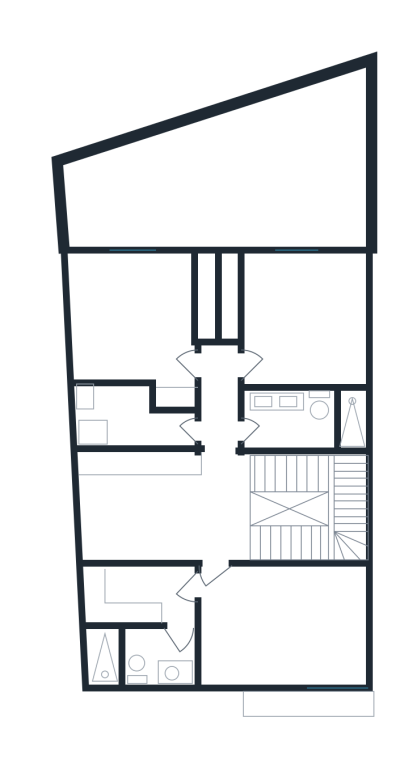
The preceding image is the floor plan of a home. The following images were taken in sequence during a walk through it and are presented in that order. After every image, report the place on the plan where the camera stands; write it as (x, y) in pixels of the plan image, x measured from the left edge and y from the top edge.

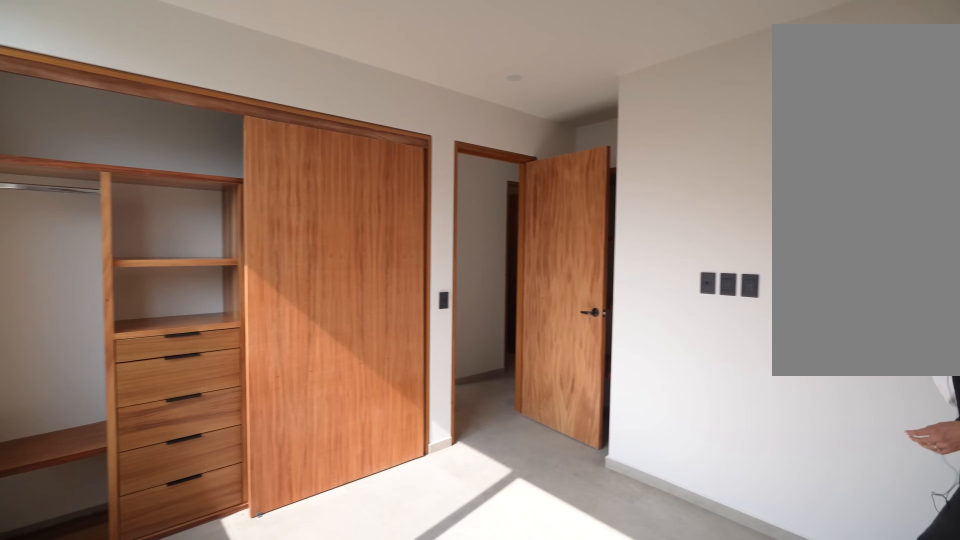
(102, 314)
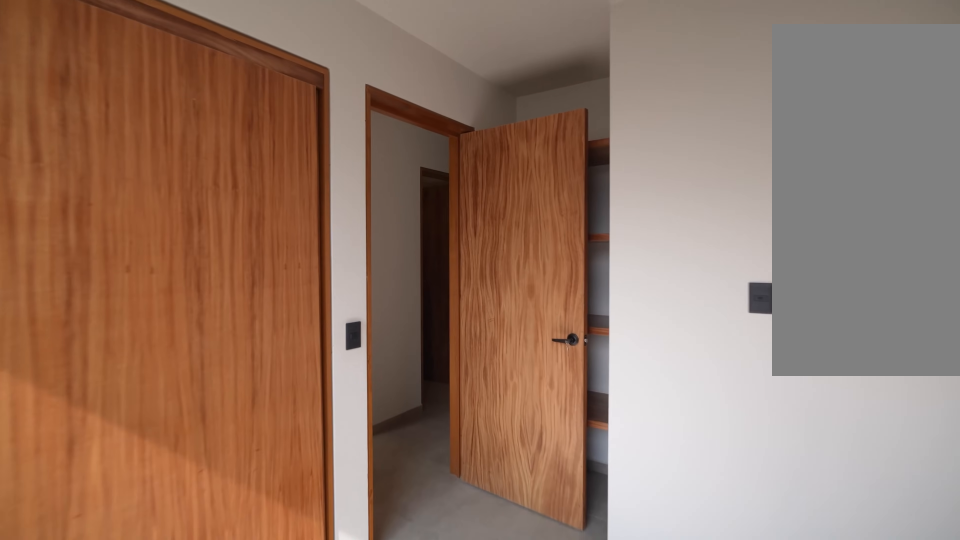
(102, 314)
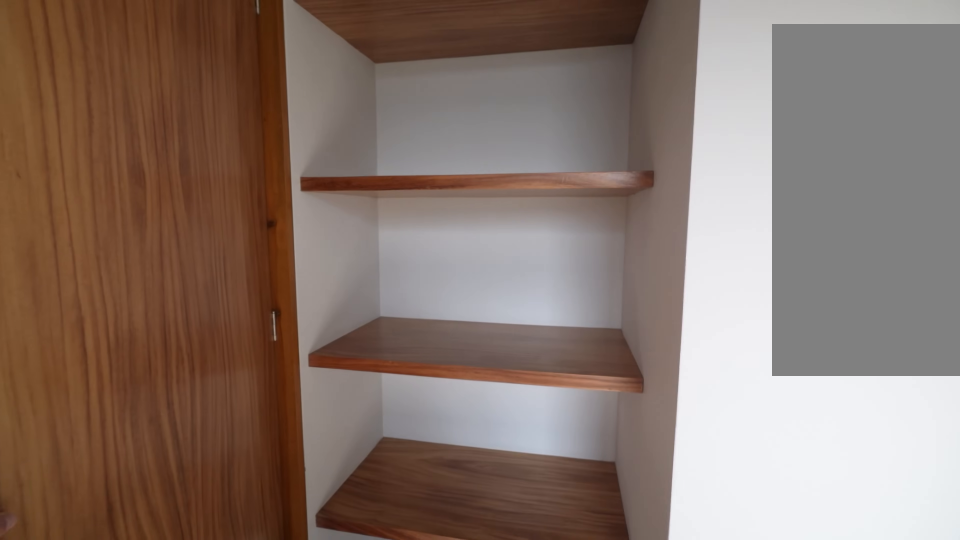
(165, 373)
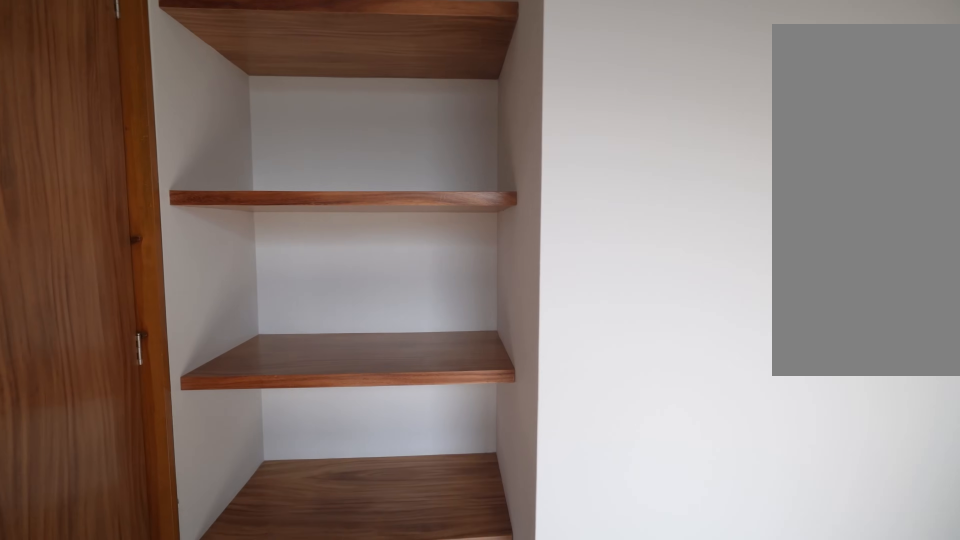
(165, 373)
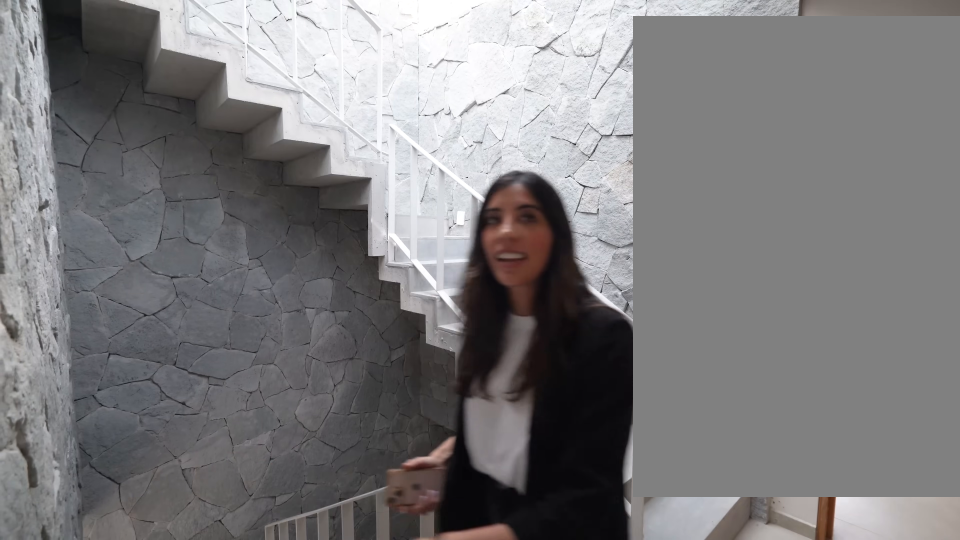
(211, 434)
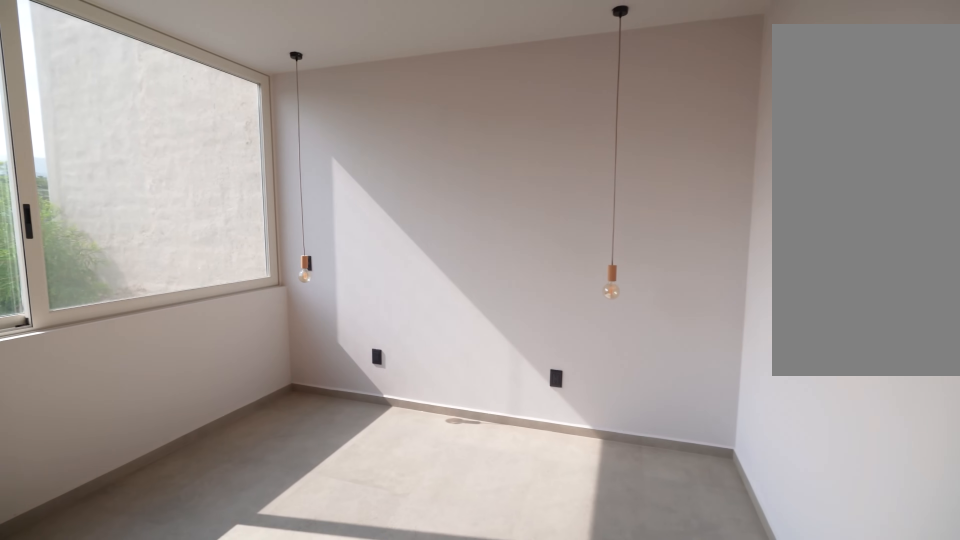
(220, 395)
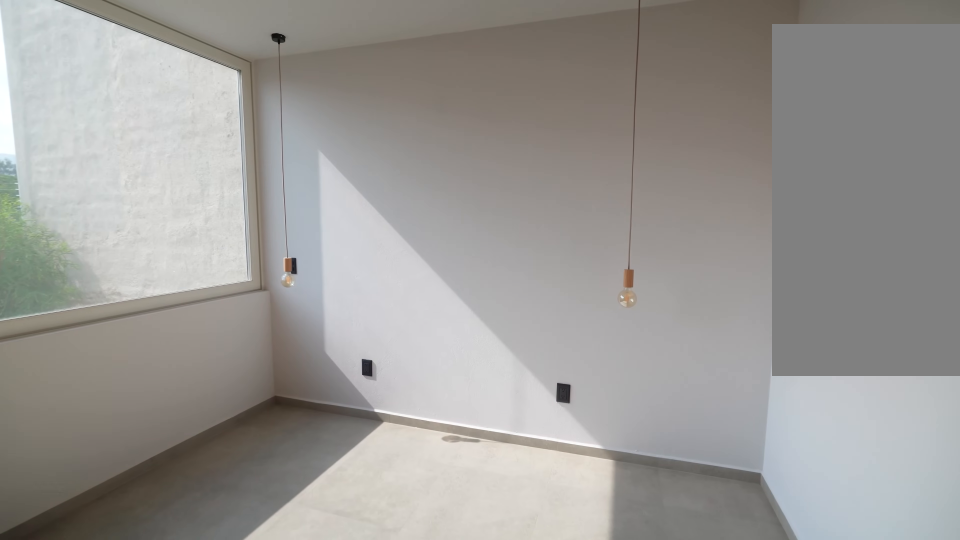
(229, 371)
